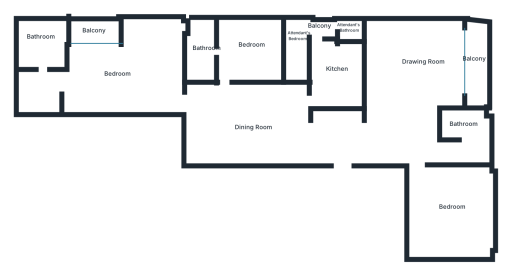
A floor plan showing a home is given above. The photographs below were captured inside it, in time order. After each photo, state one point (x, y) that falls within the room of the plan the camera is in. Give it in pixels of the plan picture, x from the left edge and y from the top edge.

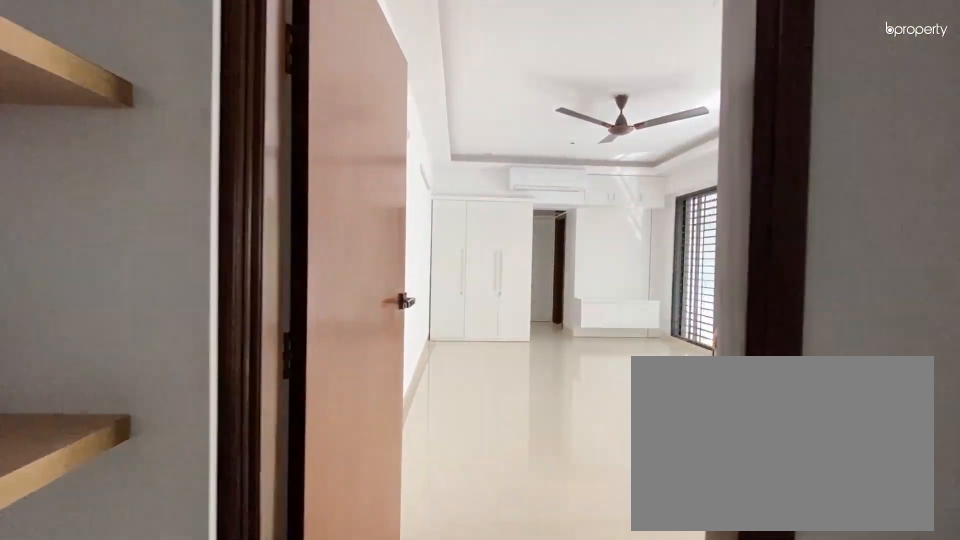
(172, 96)
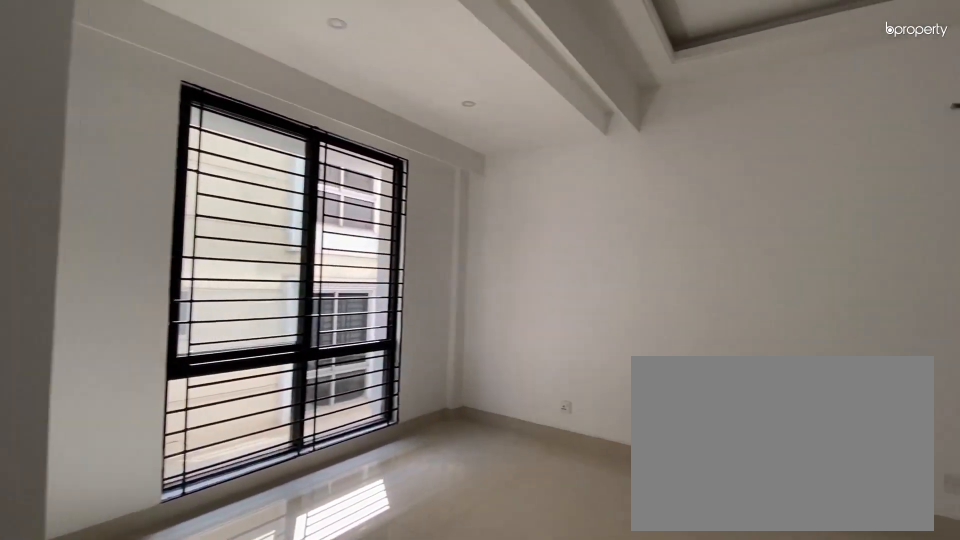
(129, 71)
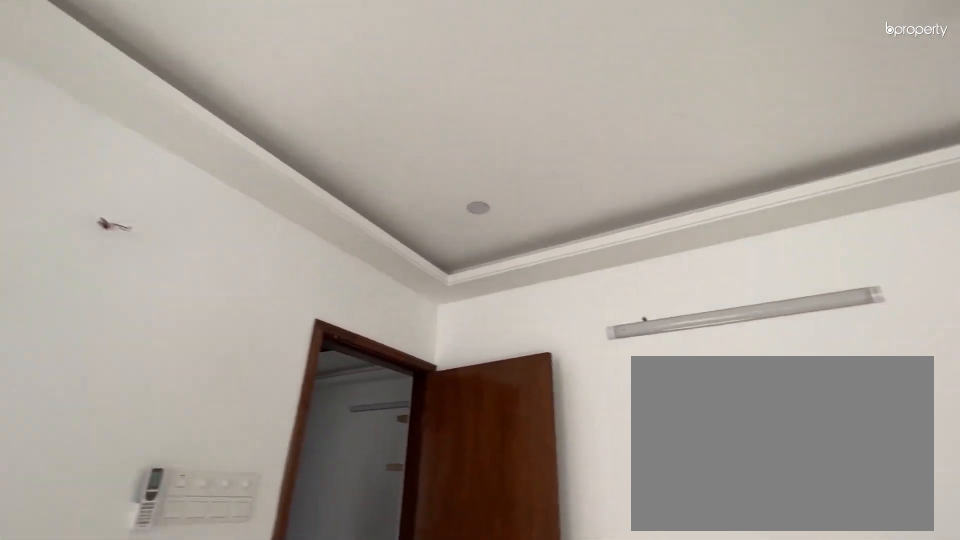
(129, 71)
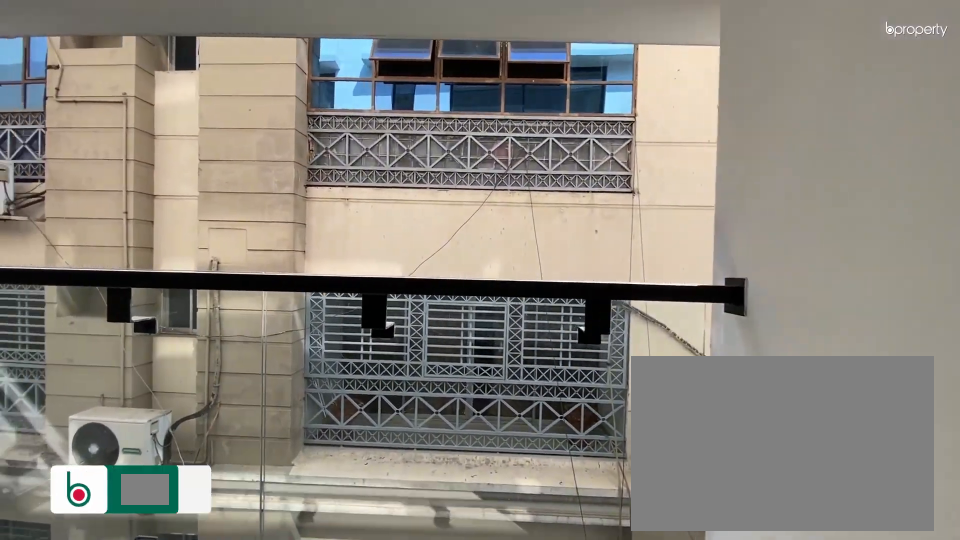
(94, 31)
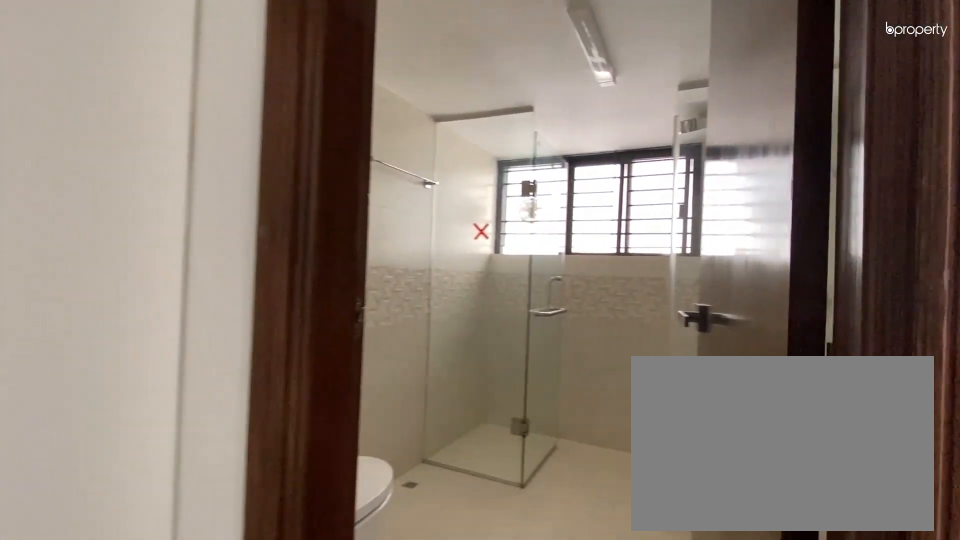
(42, 47)
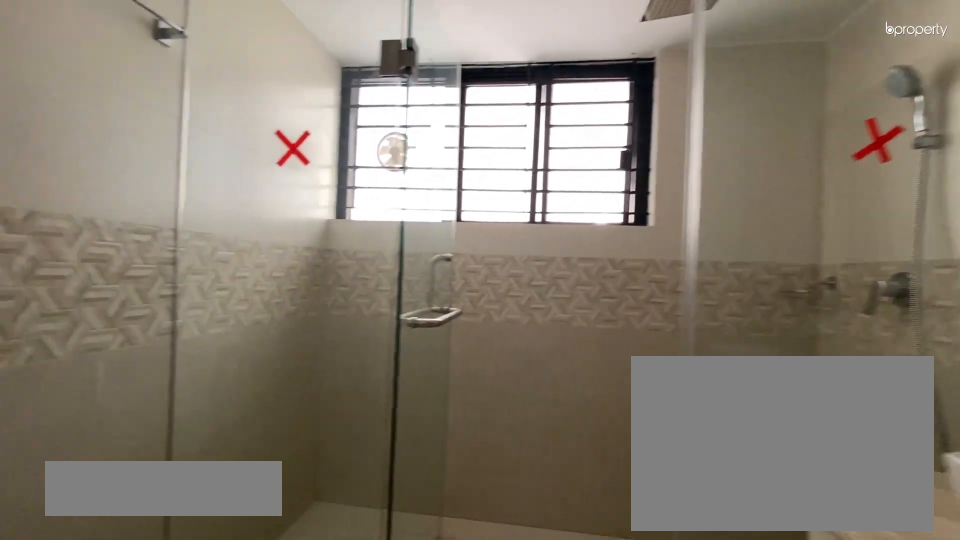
(42, 47)
